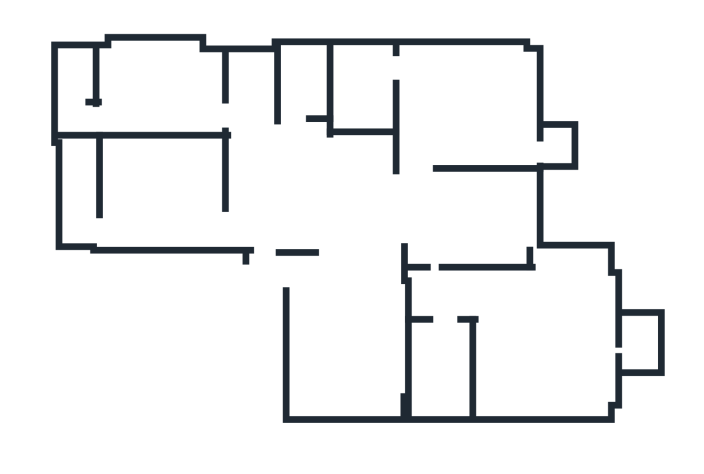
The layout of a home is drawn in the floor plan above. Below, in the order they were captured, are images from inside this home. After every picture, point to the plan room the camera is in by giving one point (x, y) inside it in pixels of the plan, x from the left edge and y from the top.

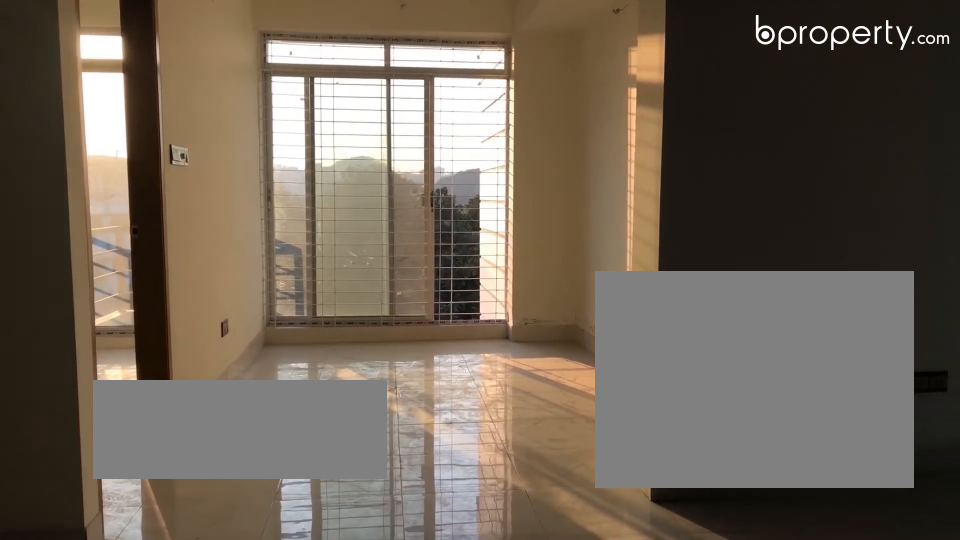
(359, 226)
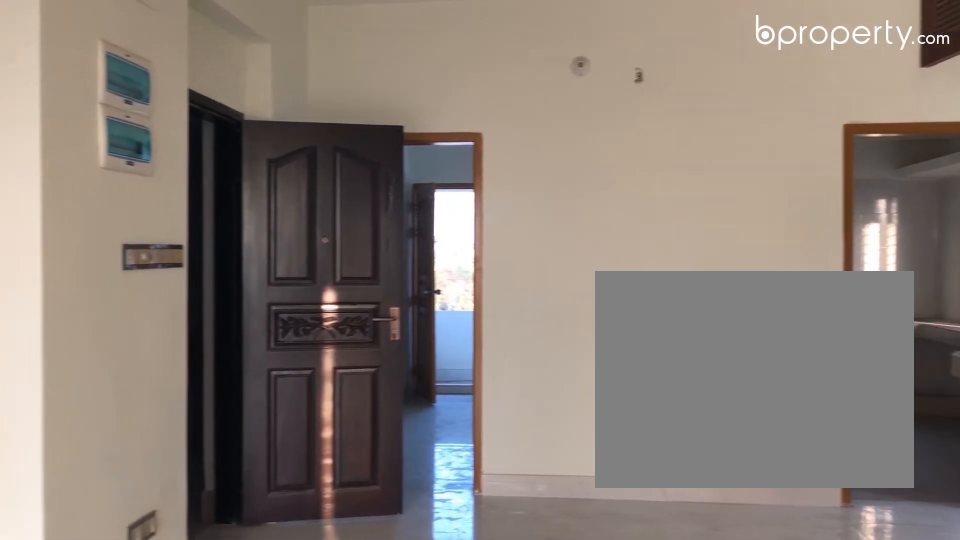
(359, 226)
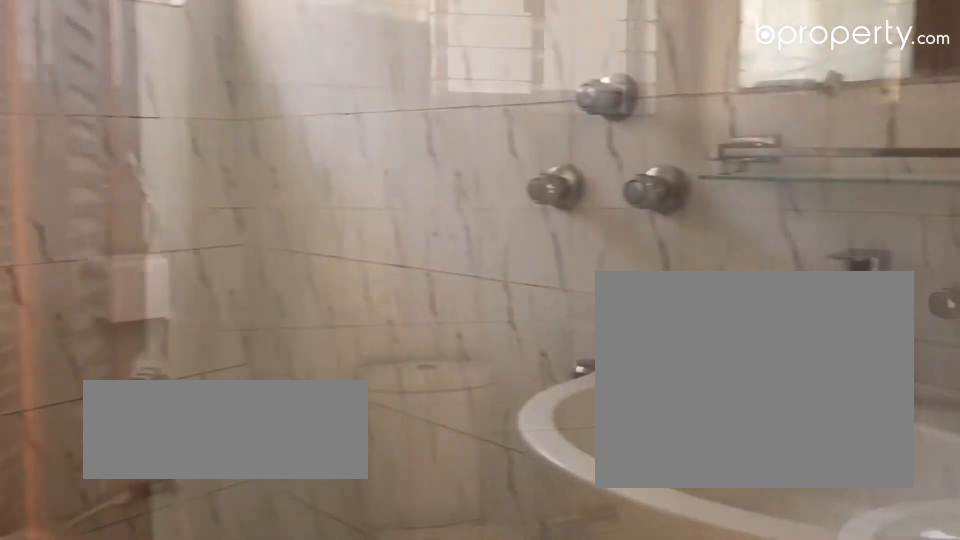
(303, 79)
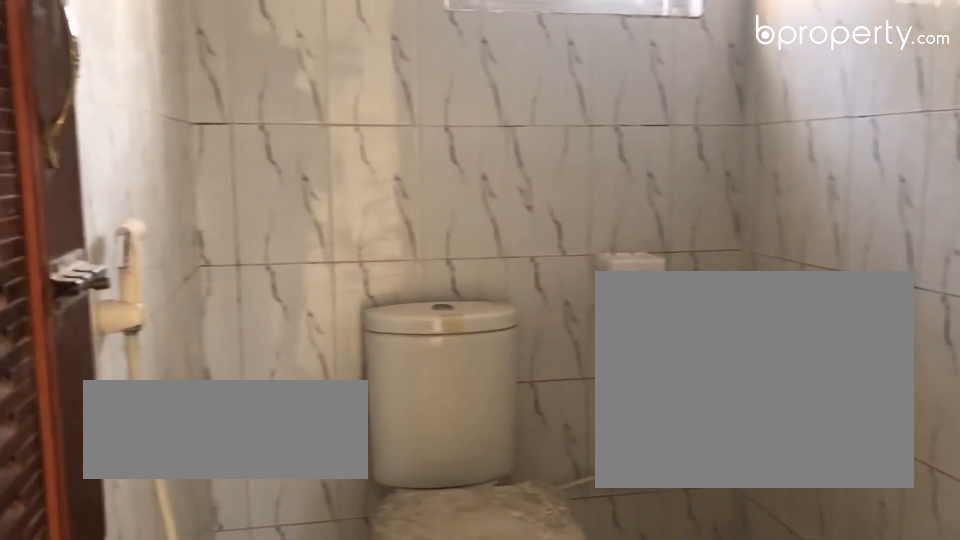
(303, 79)
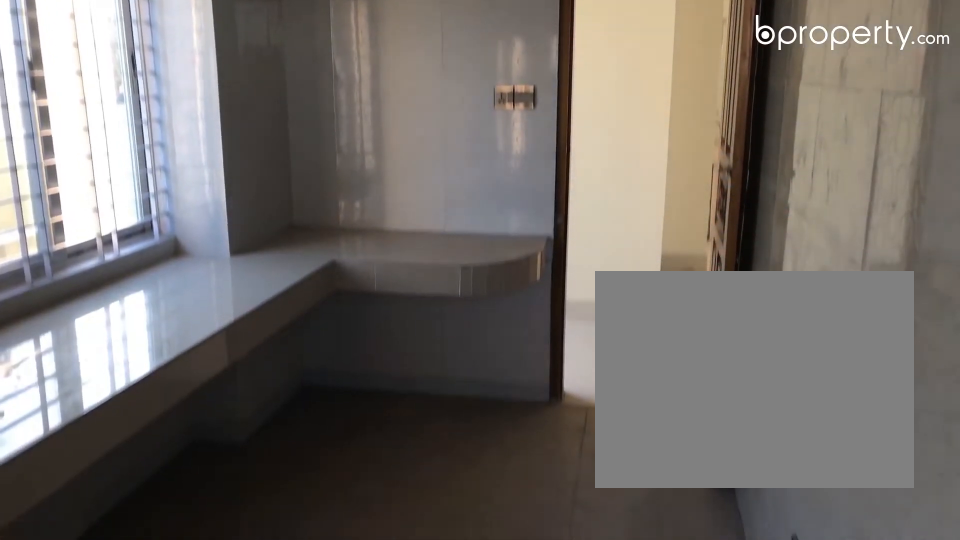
(150, 92)
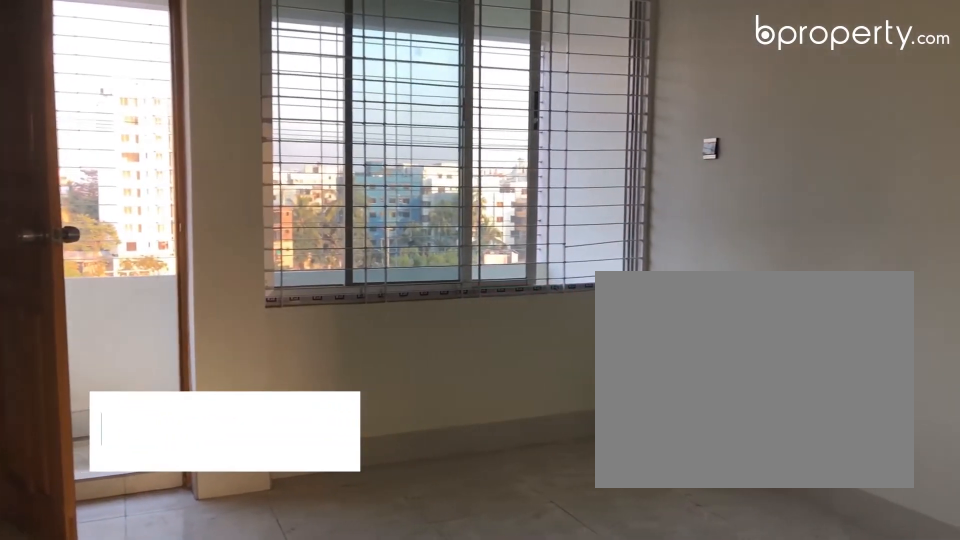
(149, 190)
